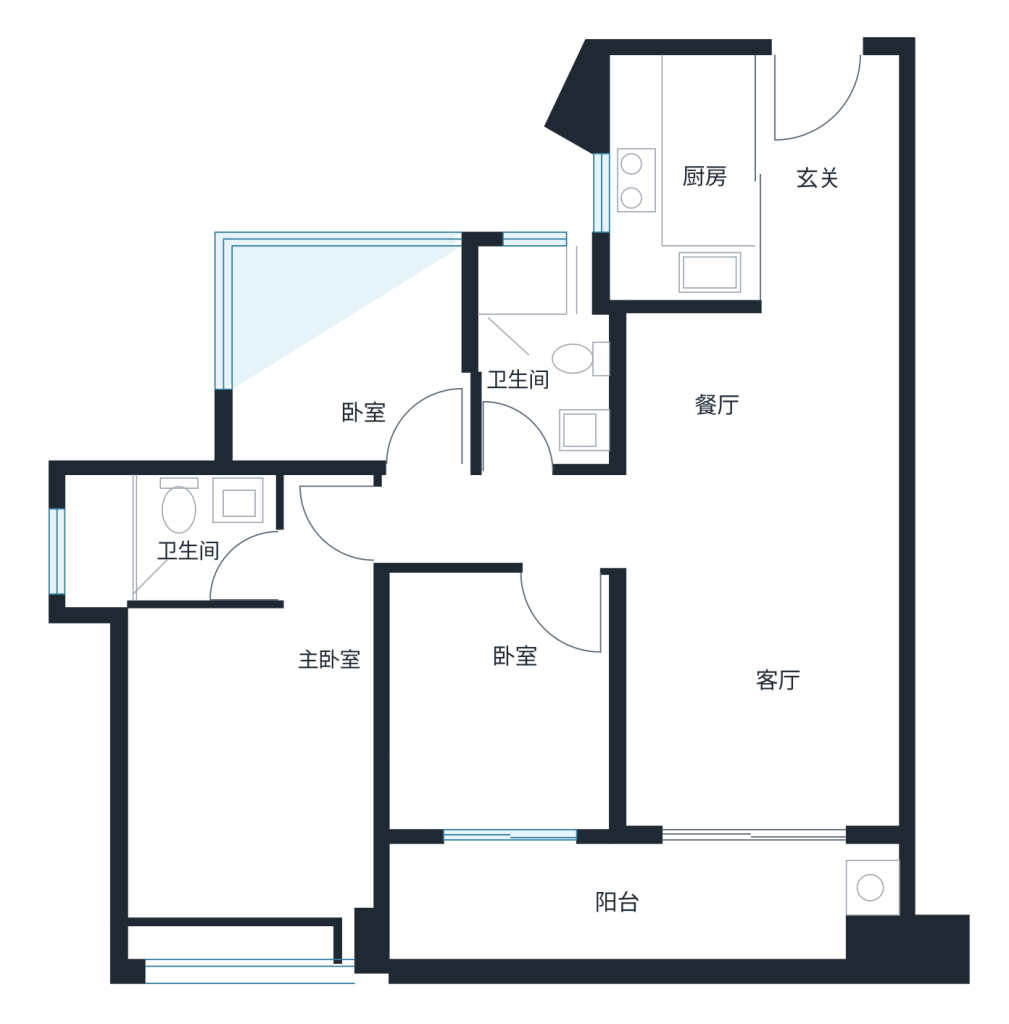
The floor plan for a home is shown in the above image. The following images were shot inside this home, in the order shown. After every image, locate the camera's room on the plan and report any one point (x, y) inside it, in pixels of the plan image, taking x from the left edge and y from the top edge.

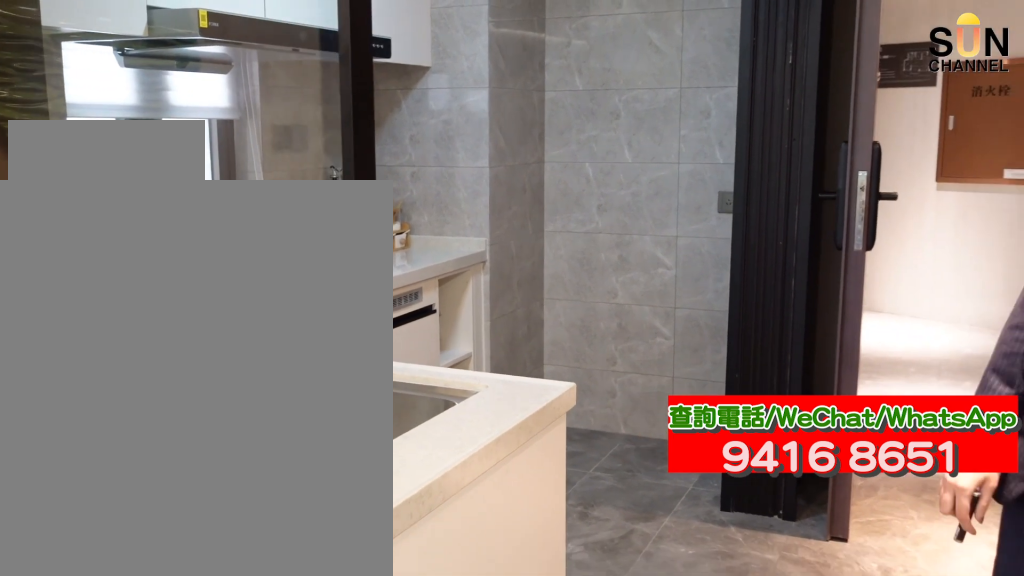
(690, 177)
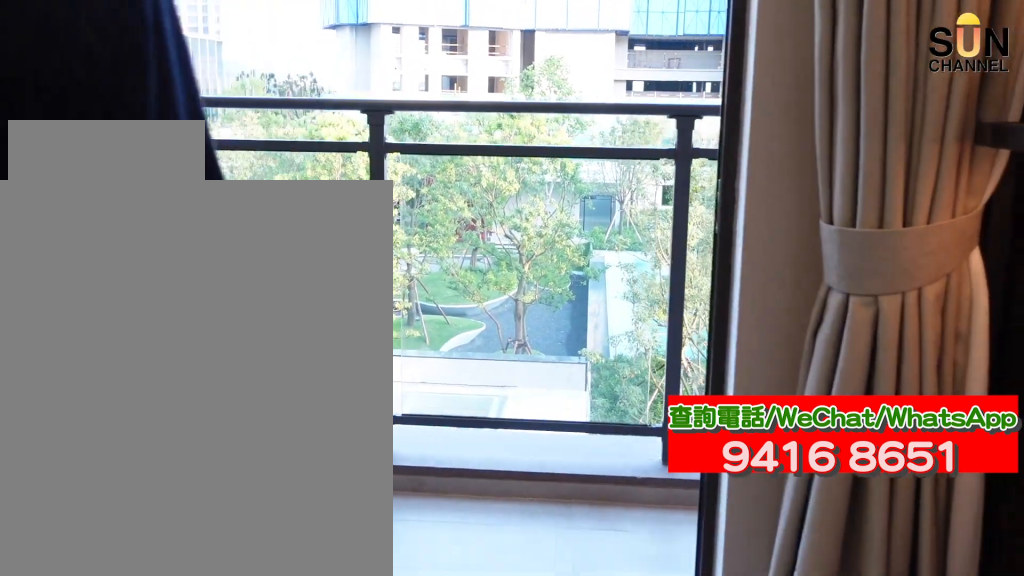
(639, 909)
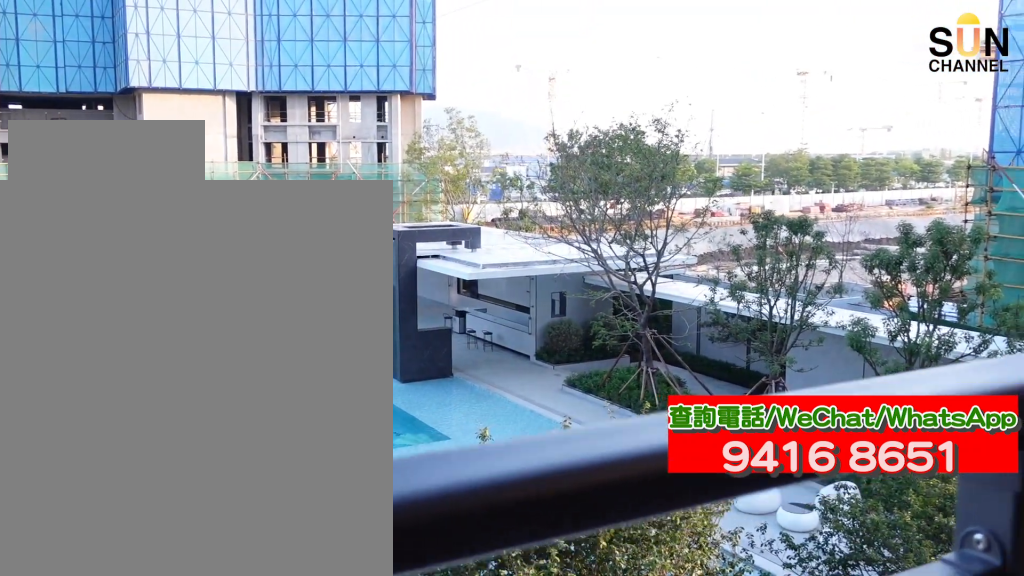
(639, 909)
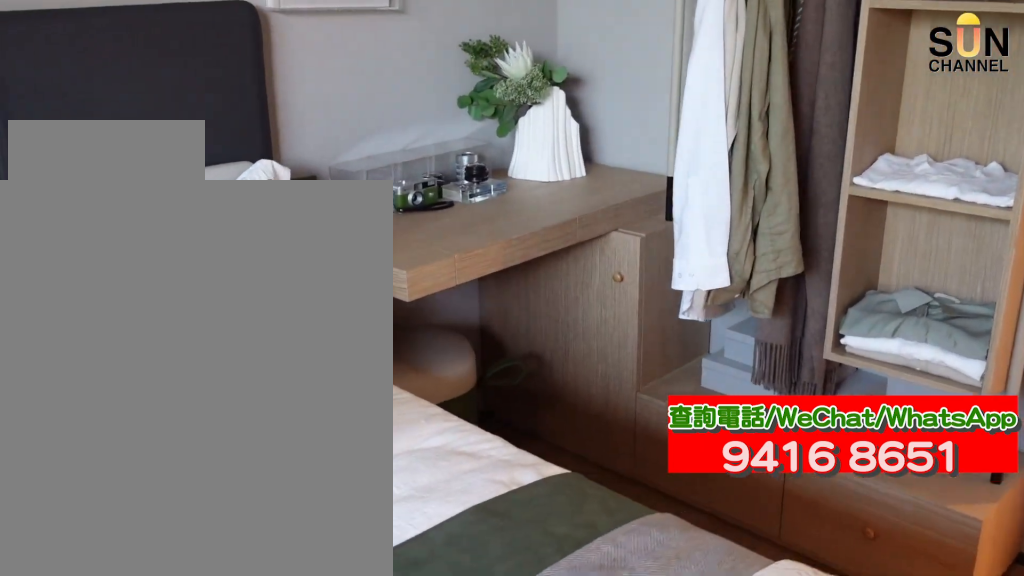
(505, 708)
